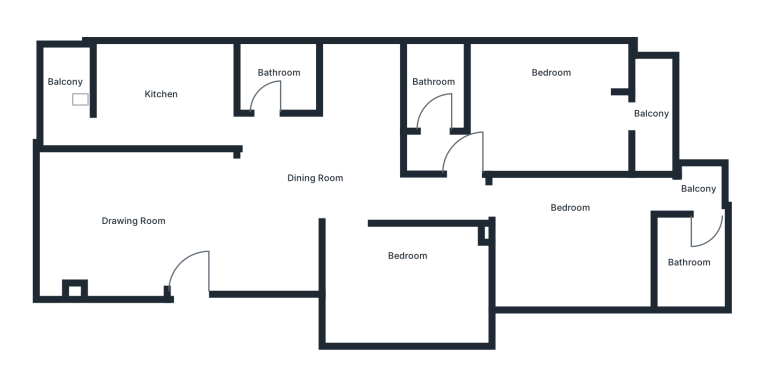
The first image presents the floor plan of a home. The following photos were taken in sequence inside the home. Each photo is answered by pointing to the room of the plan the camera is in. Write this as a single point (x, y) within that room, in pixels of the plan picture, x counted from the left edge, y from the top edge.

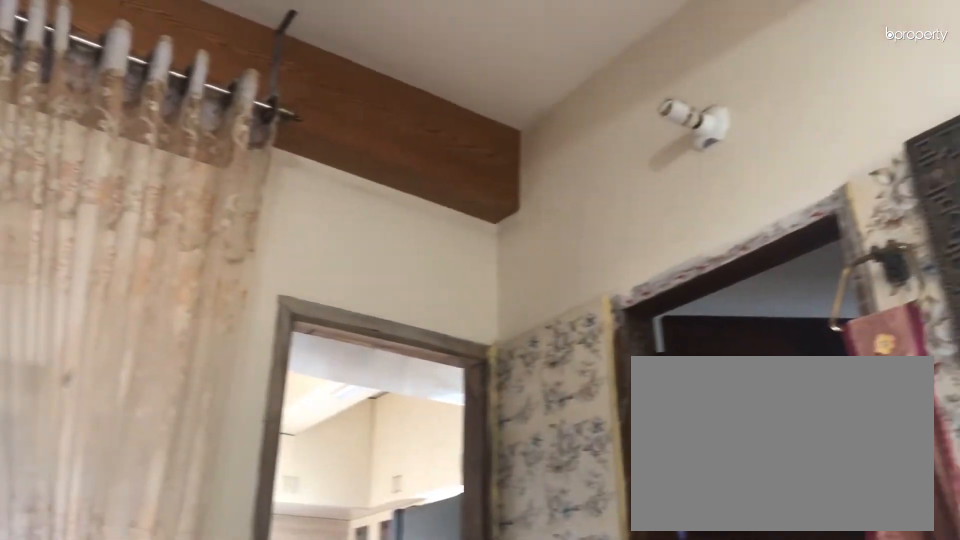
(314, 176)
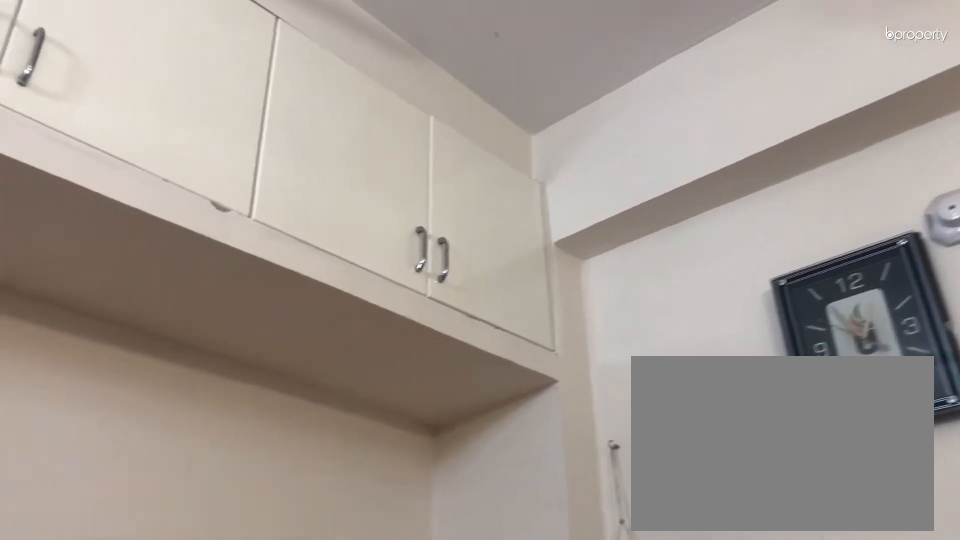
(409, 286)
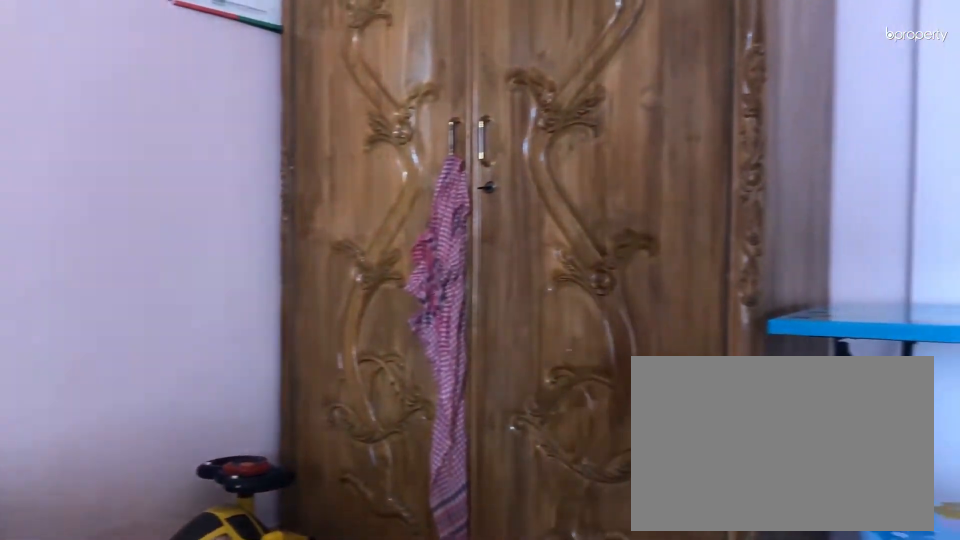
(570, 247)
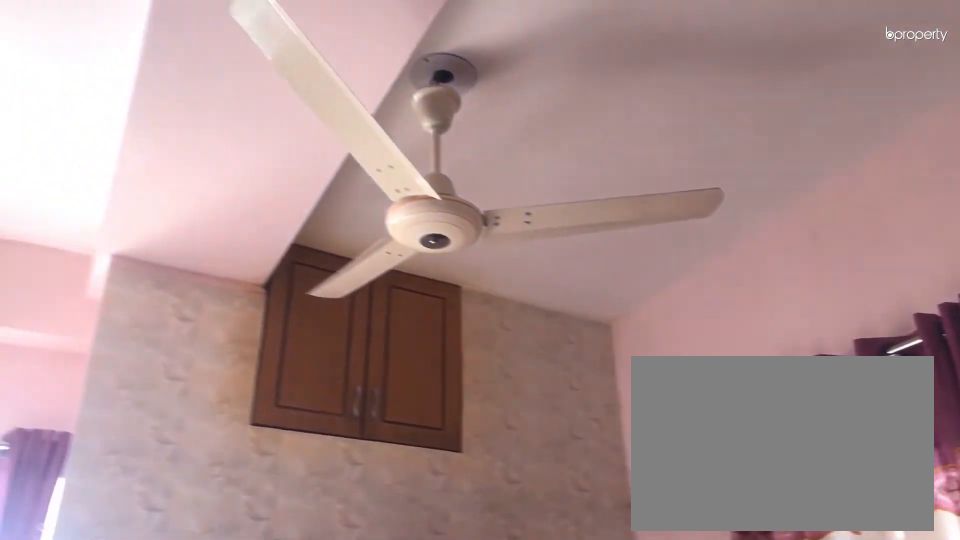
(570, 247)
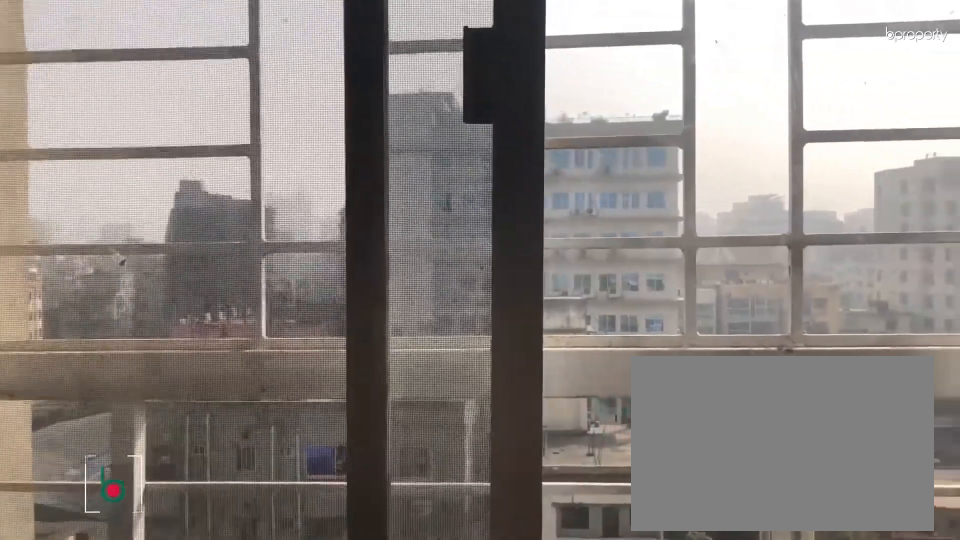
(702, 191)
